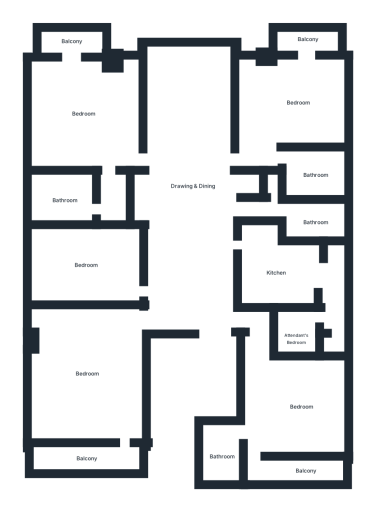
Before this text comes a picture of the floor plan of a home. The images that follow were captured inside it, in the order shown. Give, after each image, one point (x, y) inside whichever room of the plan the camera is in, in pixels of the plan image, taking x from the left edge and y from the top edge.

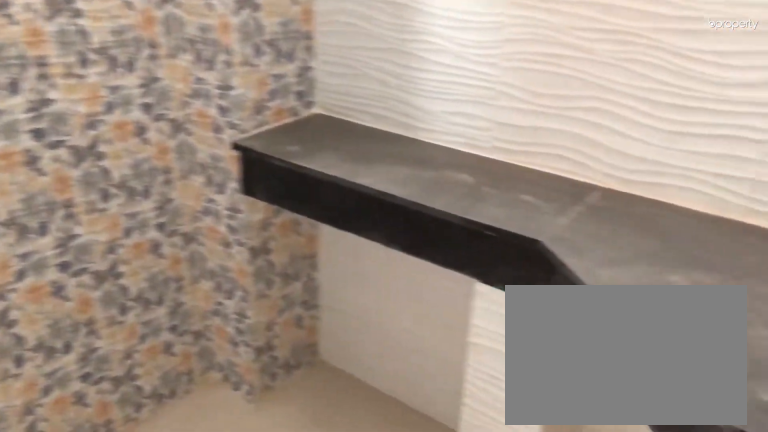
(65, 196)
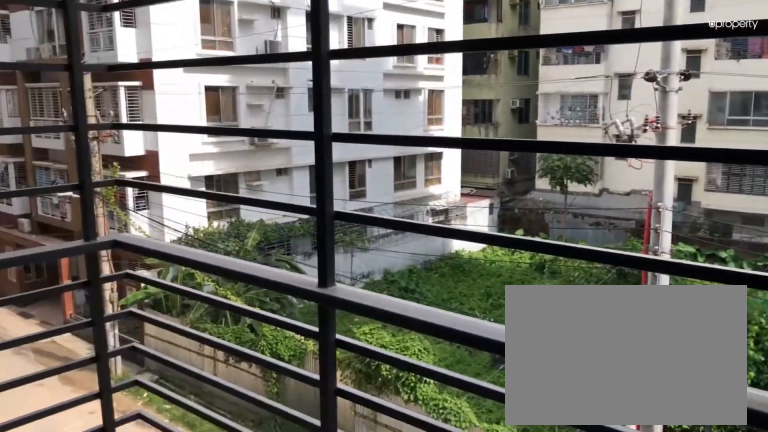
(69, 38)
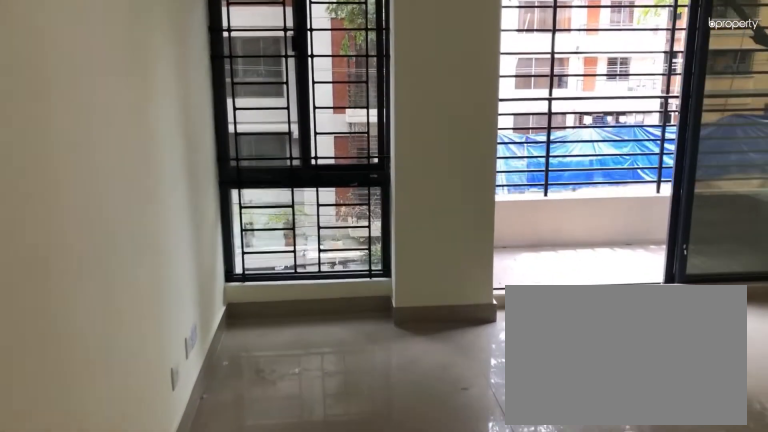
(296, 97)
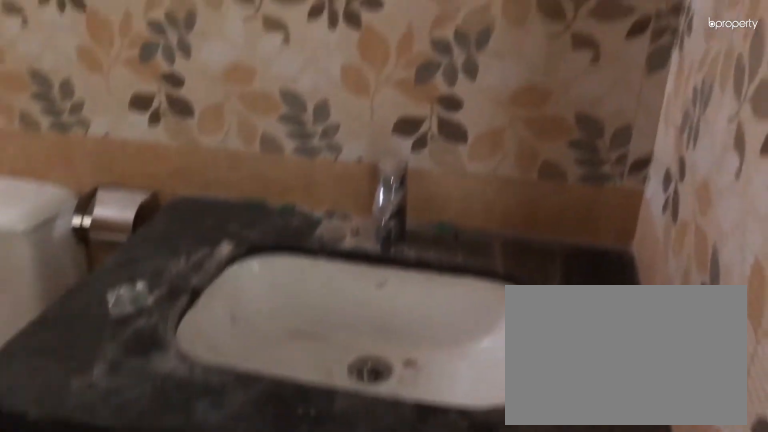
(313, 174)
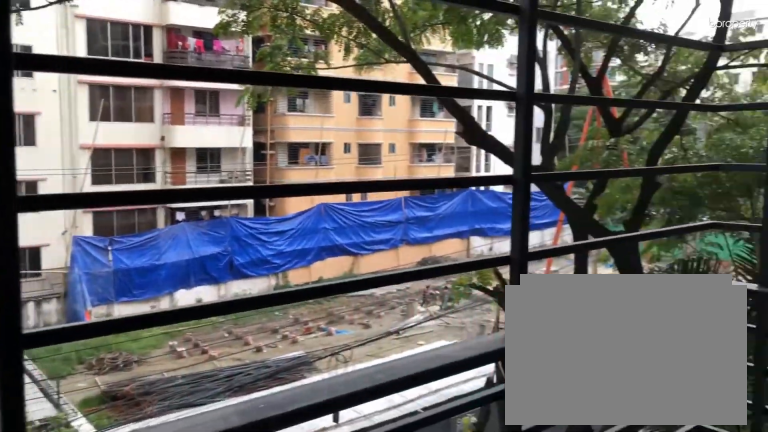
(305, 41)
